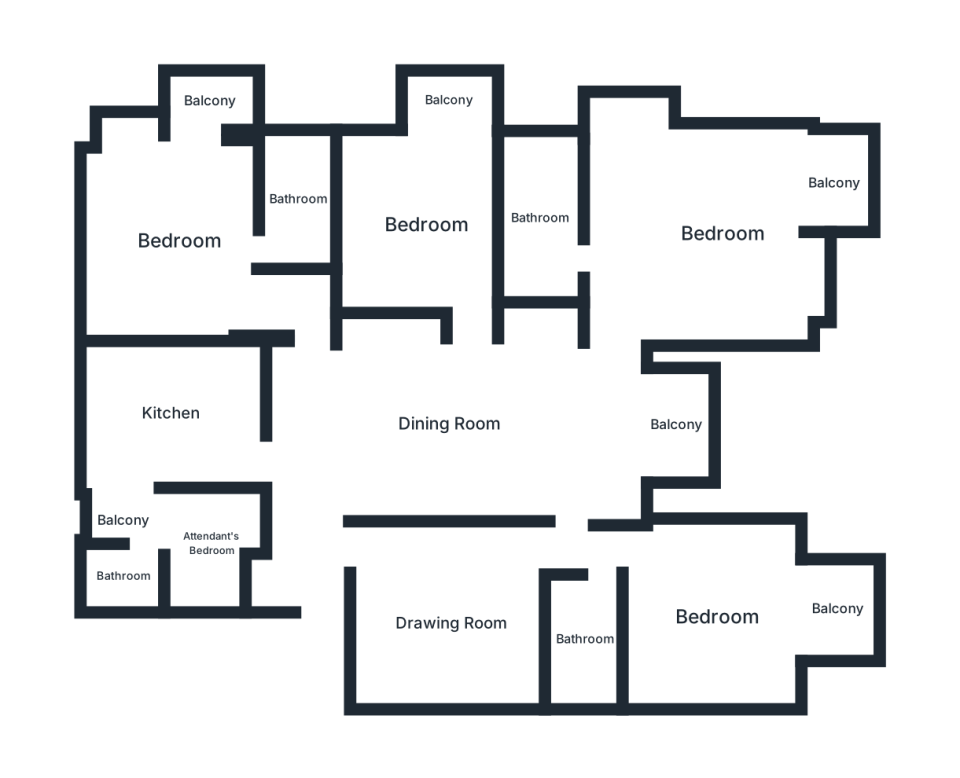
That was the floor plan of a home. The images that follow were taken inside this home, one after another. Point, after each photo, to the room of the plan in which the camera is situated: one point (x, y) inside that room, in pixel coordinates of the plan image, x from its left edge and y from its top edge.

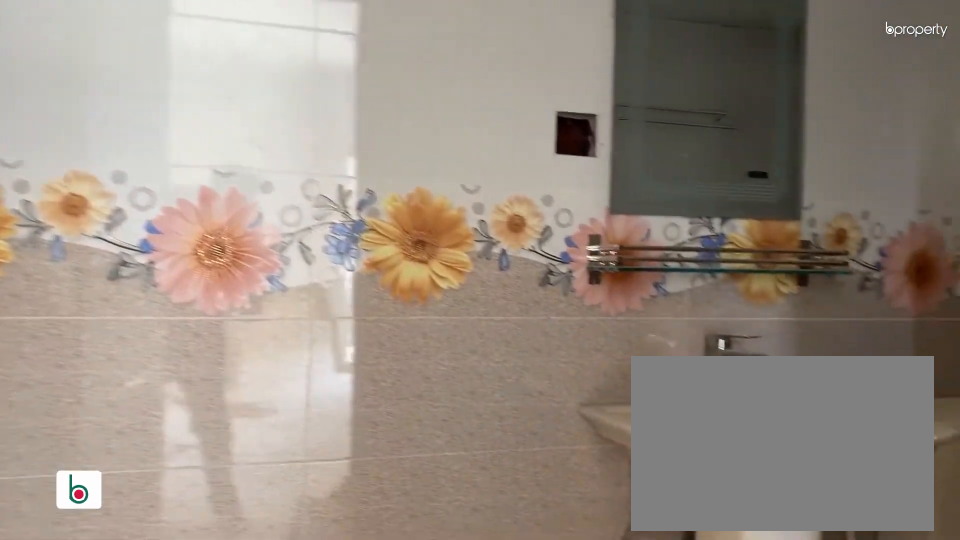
(541, 217)
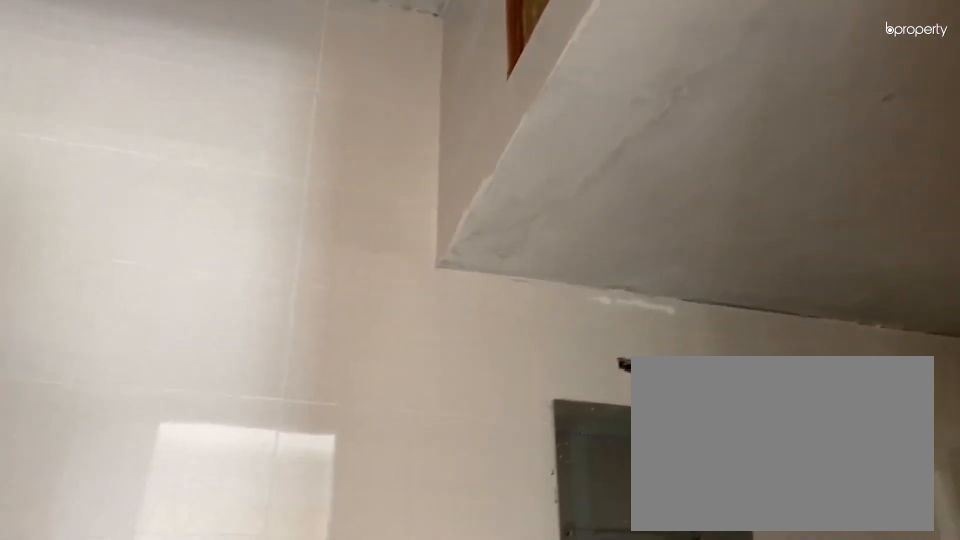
(541, 217)
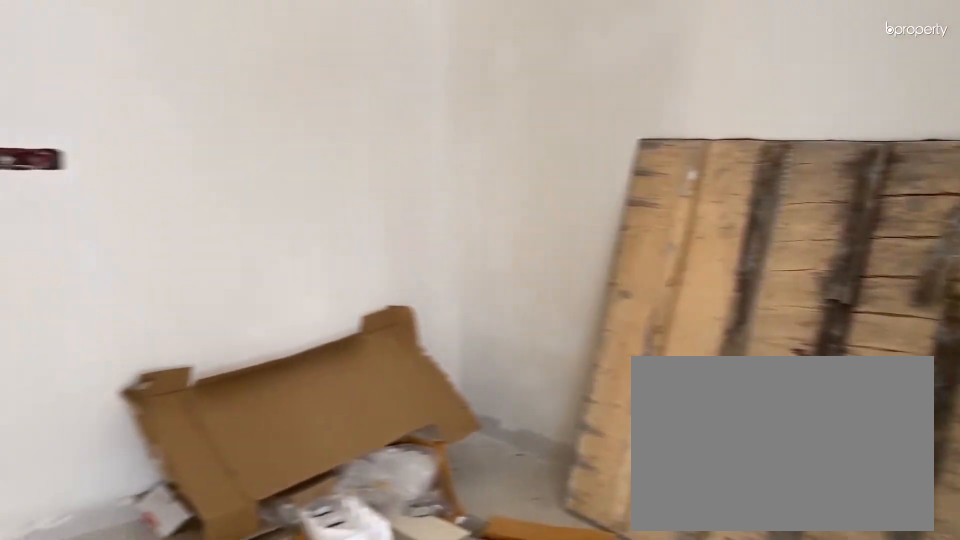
(425, 223)
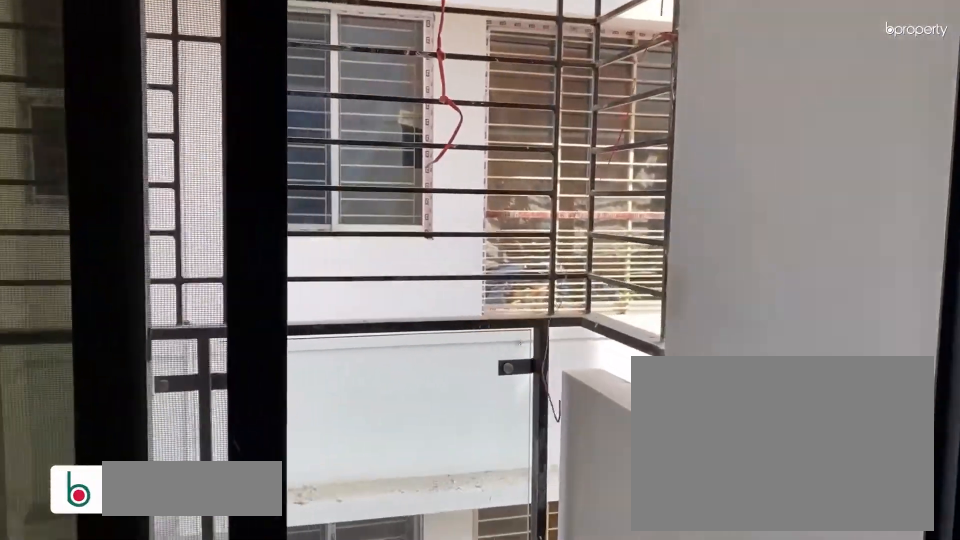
(449, 100)
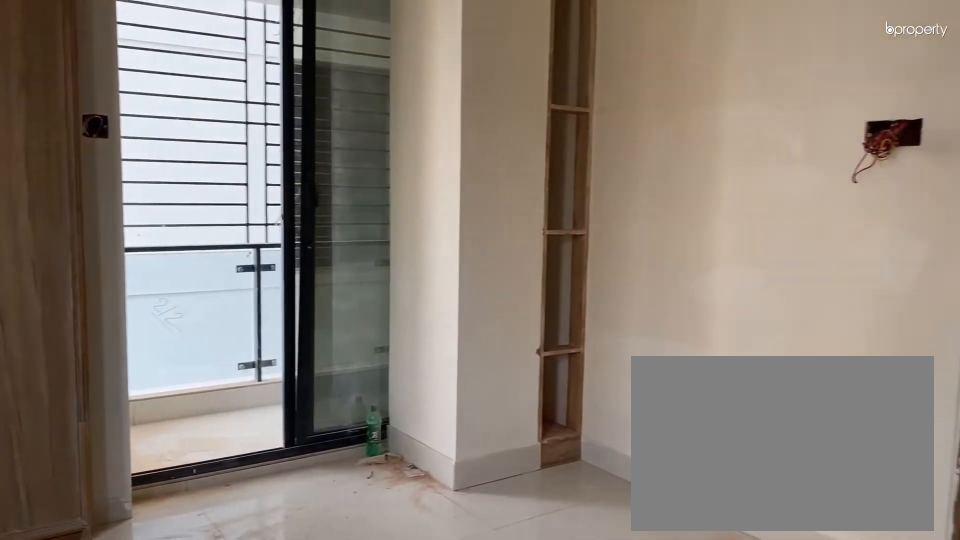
(177, 241)
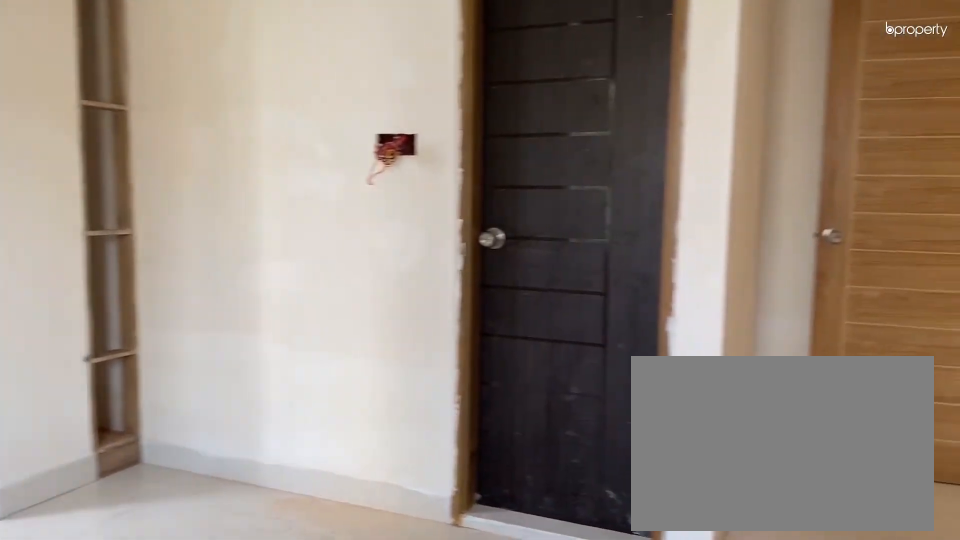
(177, 241)
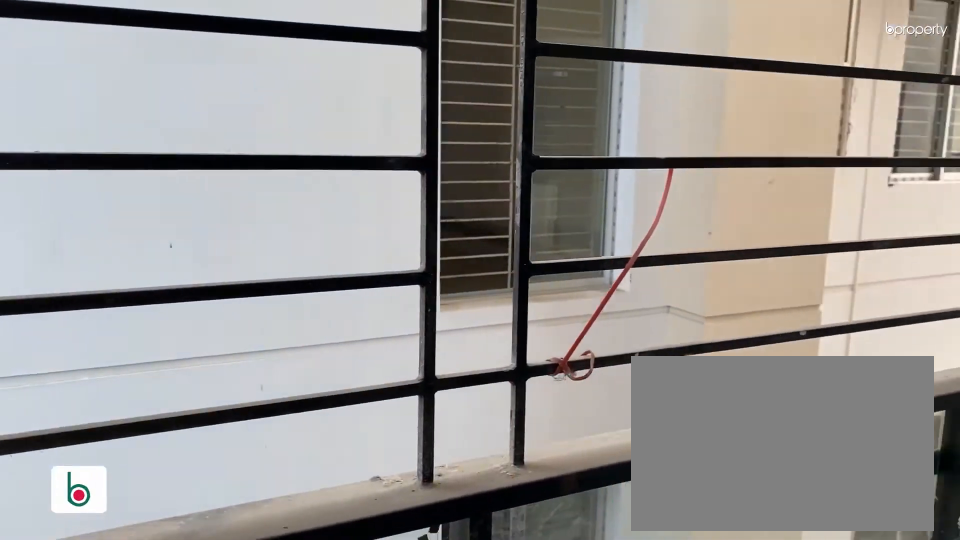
(212, 100)
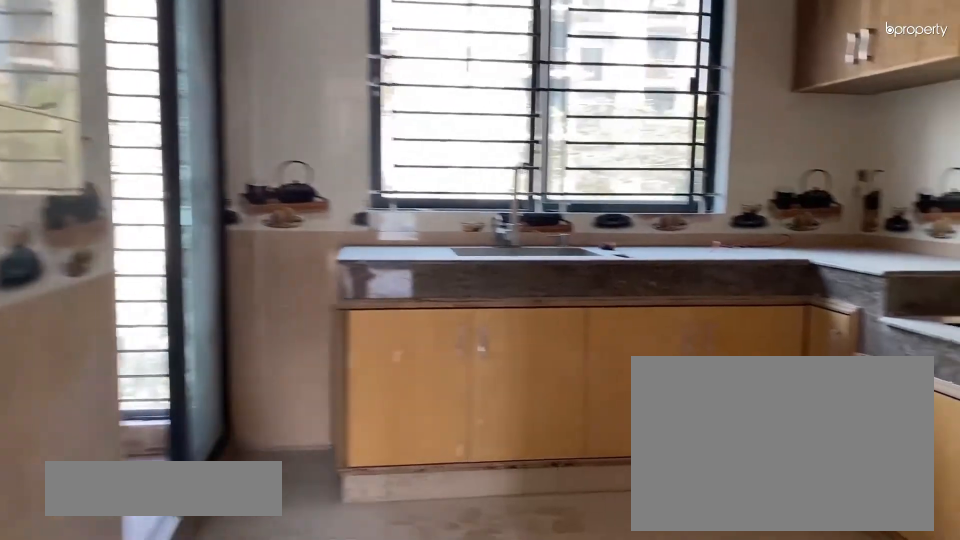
(170, 411)
